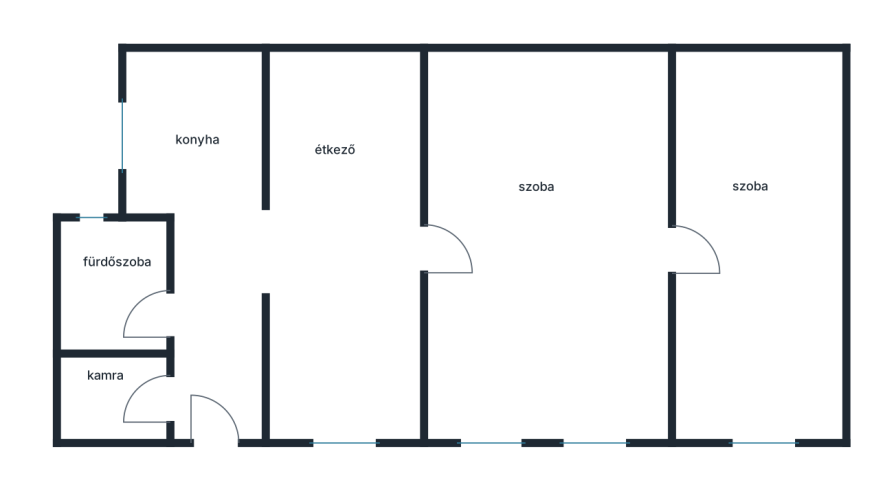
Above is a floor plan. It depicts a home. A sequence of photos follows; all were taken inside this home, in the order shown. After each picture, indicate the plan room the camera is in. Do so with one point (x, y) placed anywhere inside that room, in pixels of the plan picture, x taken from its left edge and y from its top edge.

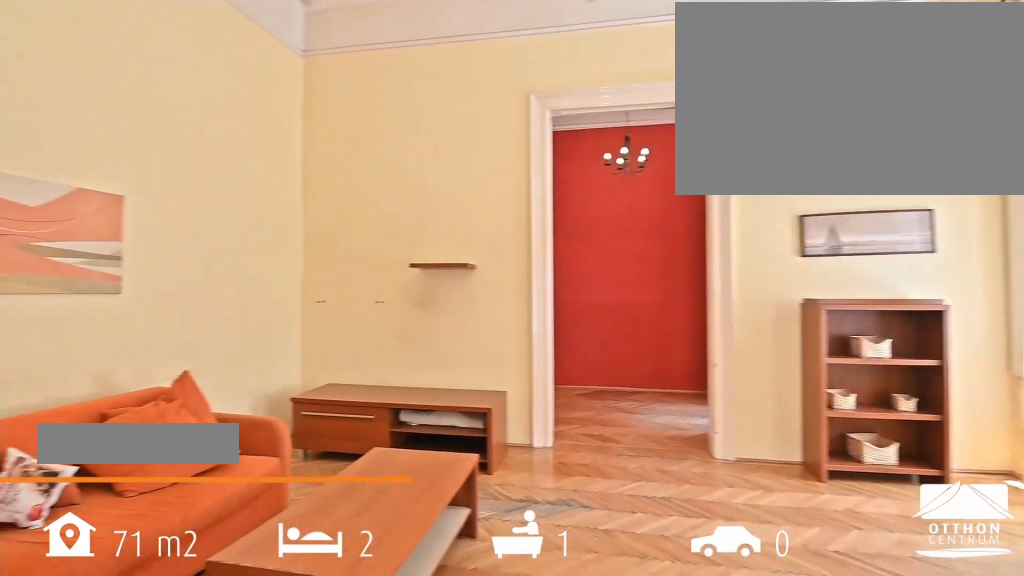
(550, 253)
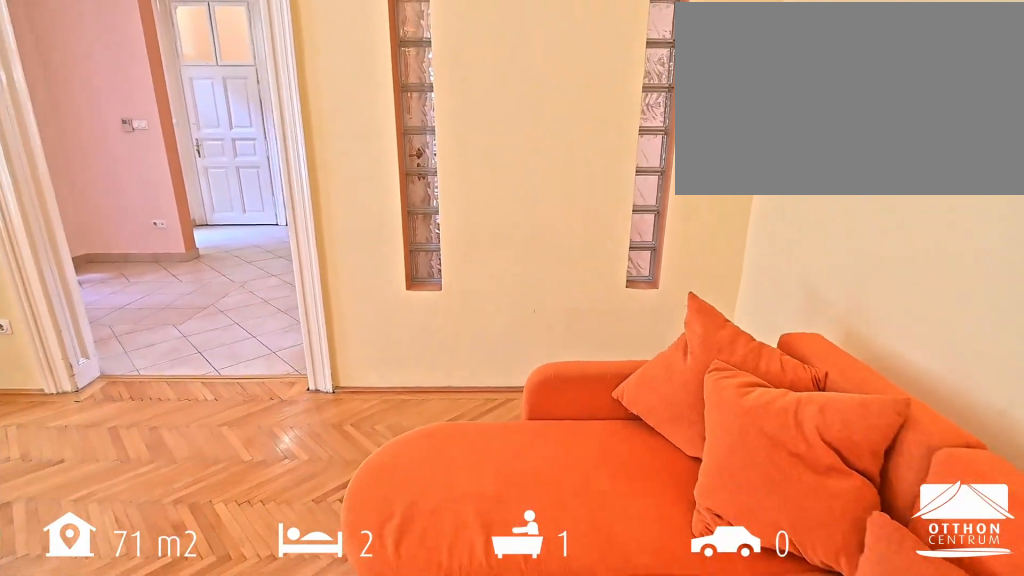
(550, 253)
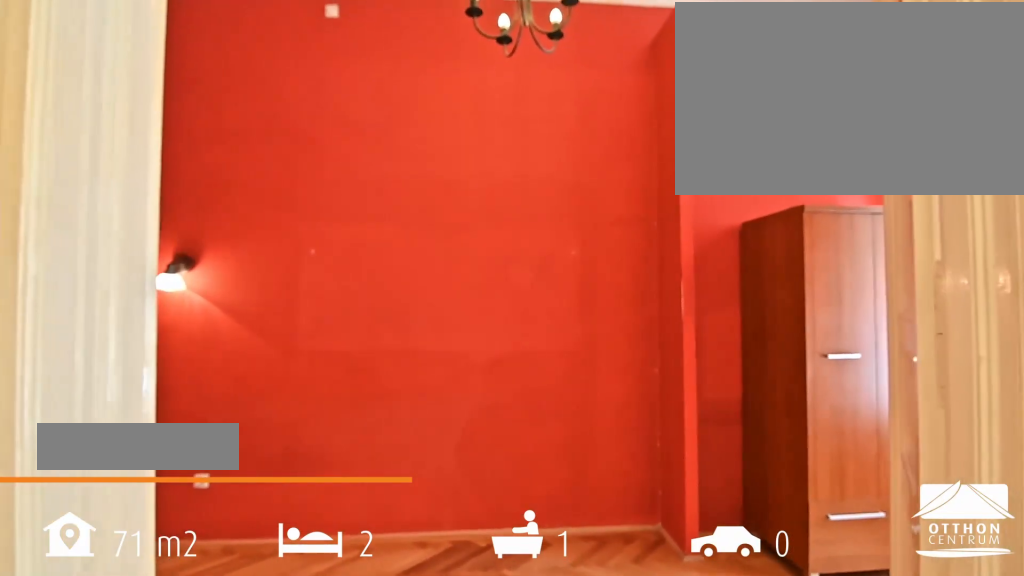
(759, 261)
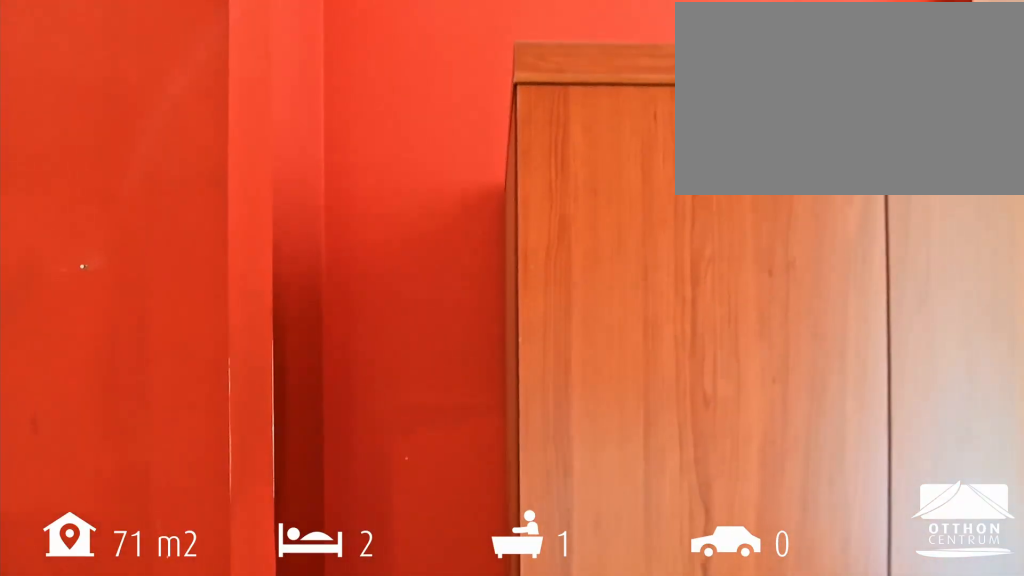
(759, 261)
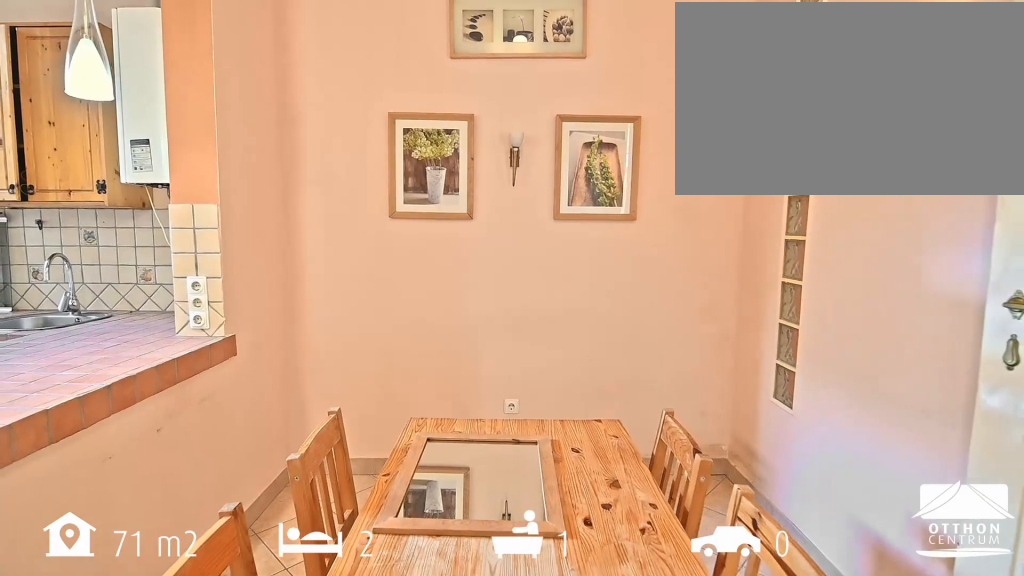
(345, 257)
